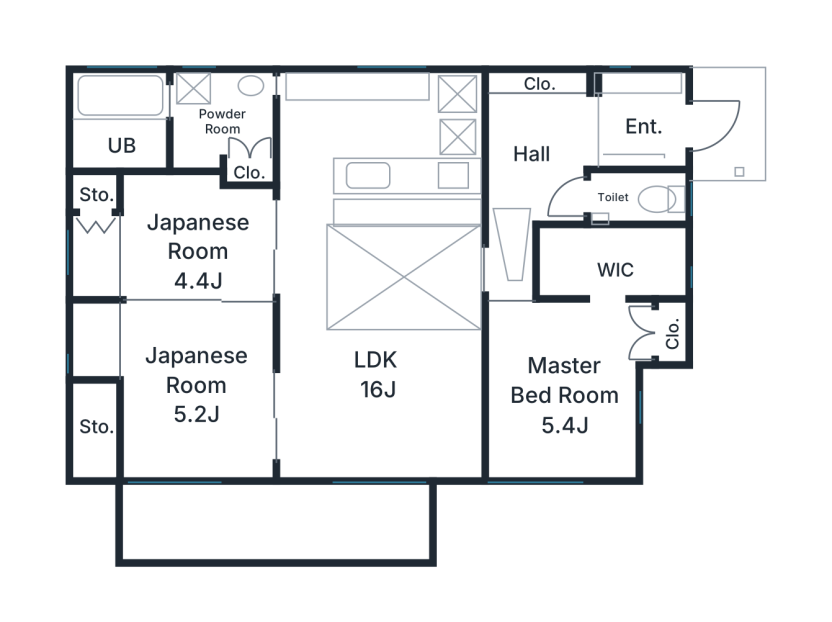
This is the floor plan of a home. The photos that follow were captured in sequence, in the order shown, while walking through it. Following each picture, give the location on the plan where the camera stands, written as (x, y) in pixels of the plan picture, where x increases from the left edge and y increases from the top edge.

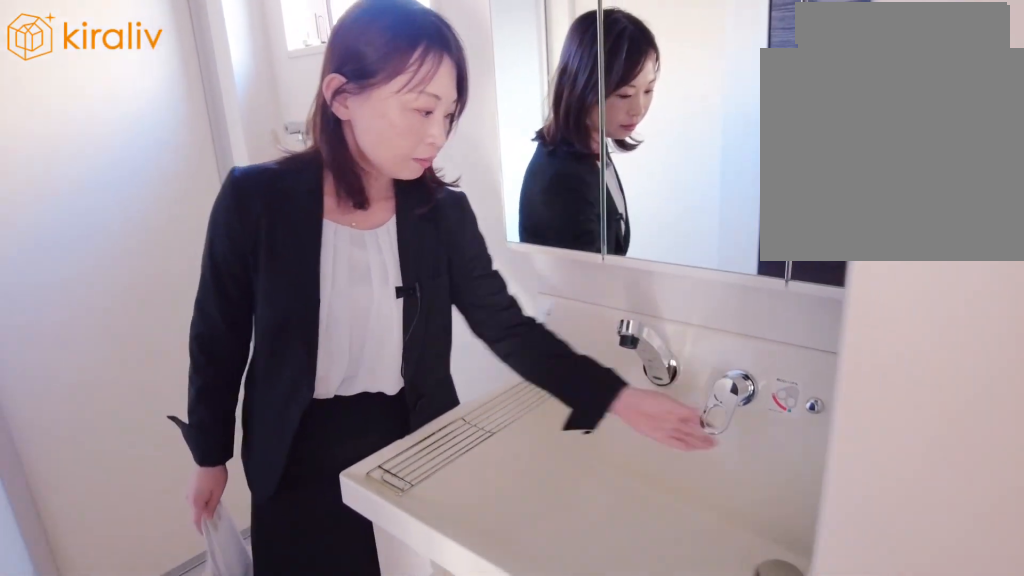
(218, 146)
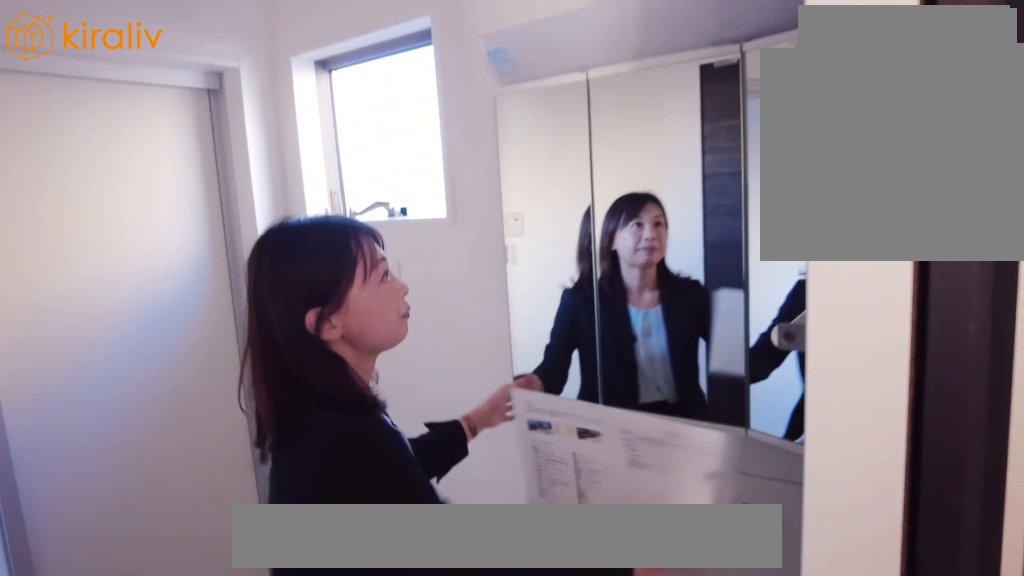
(213, 144)
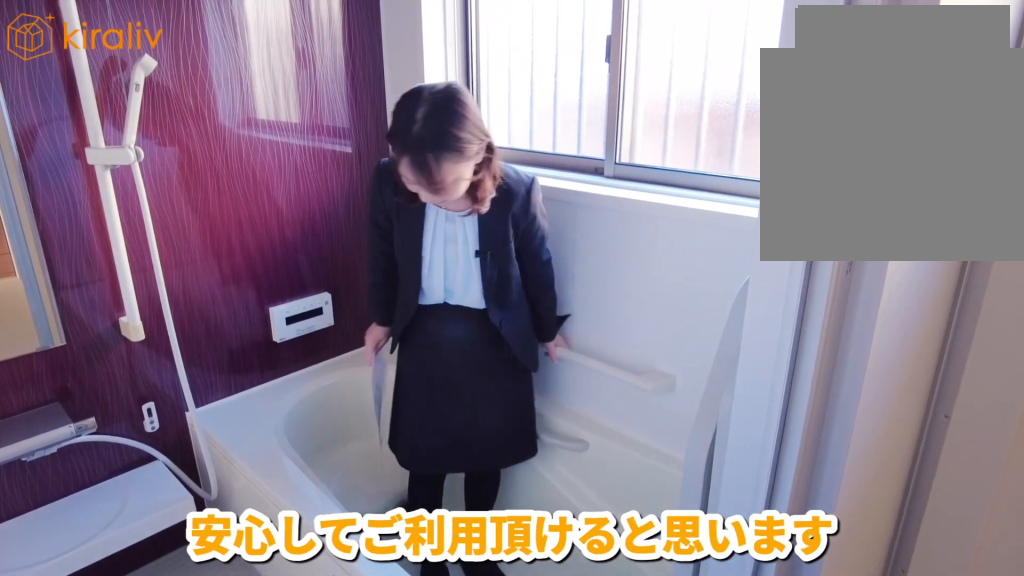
(126, 146)
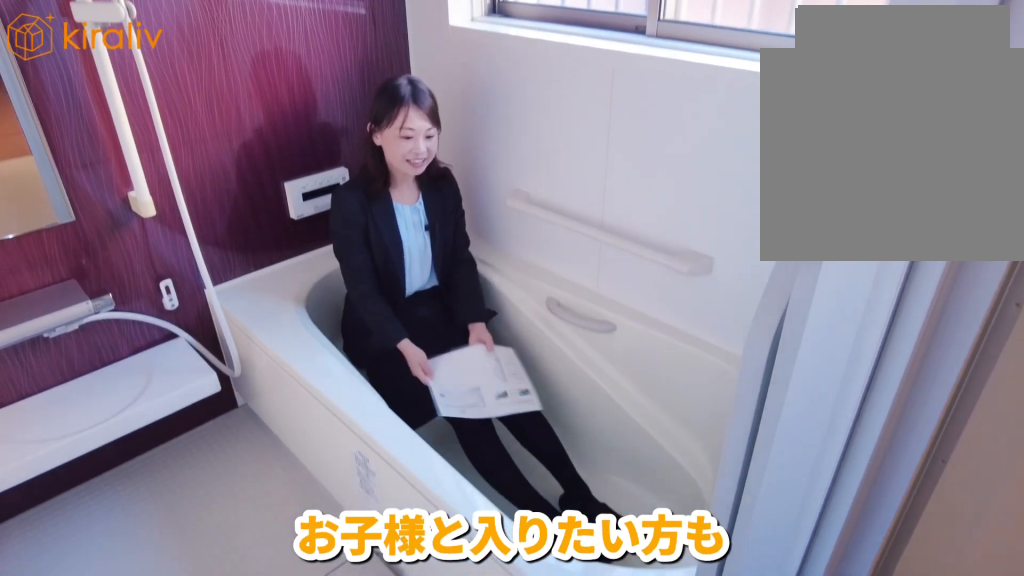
(126, 146)
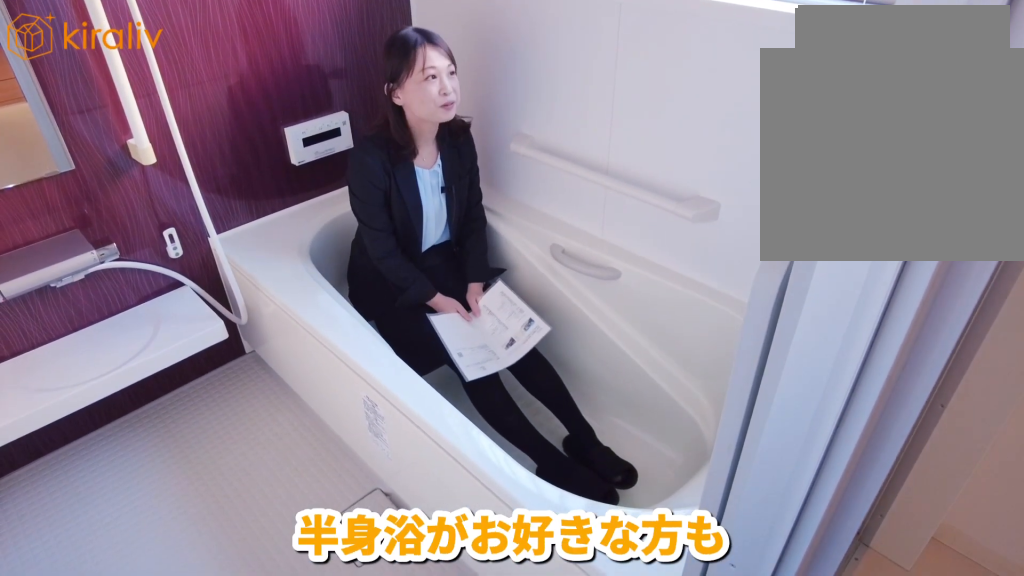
(127, 148)
